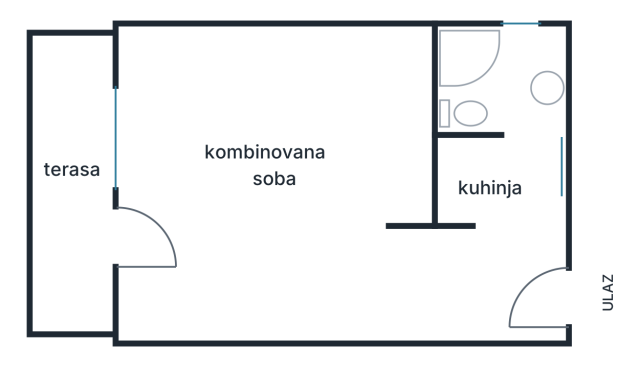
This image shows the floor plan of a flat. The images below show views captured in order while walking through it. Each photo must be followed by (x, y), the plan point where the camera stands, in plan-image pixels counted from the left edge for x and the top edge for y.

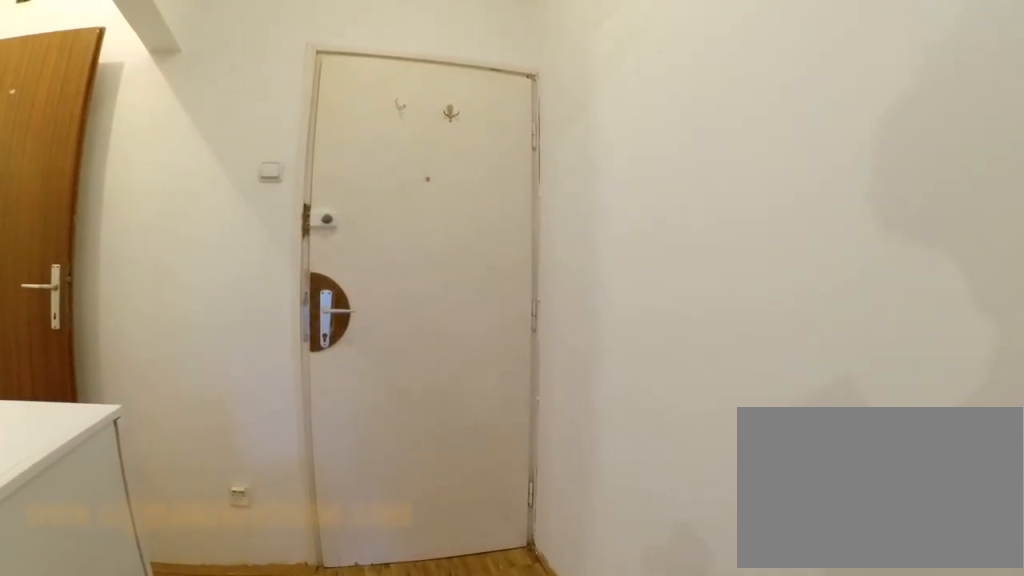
(424, 274)
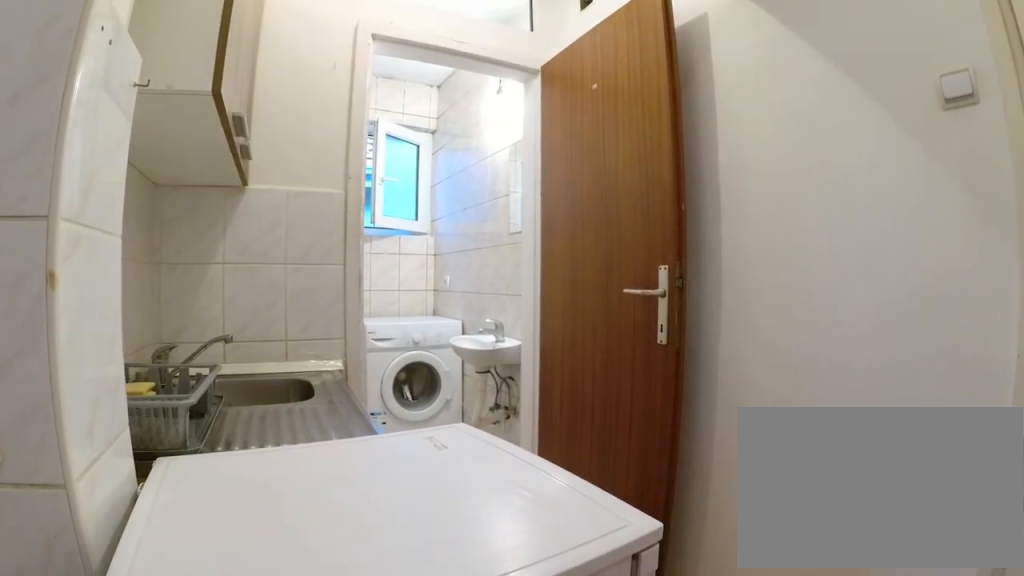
(481, 274)
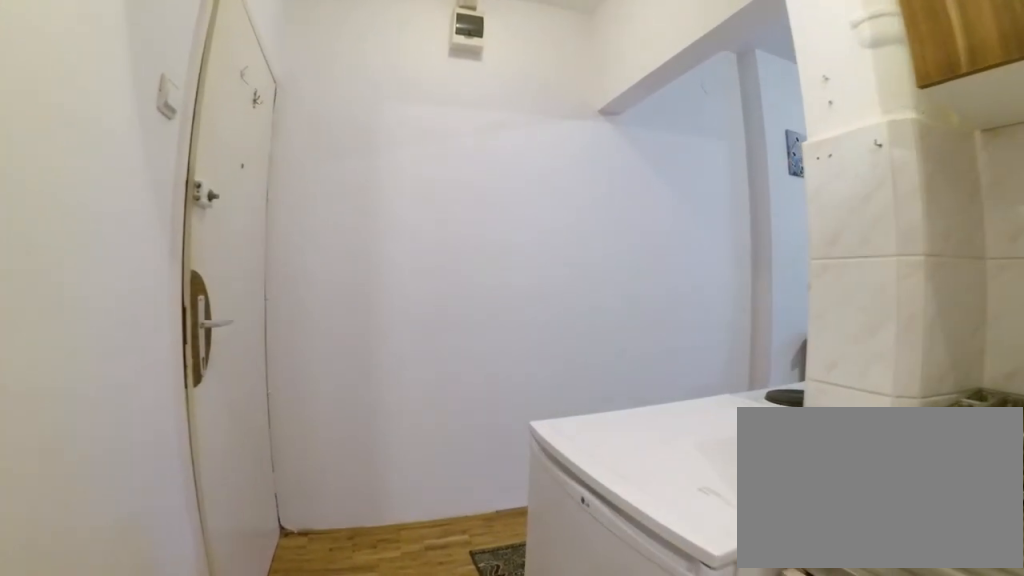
(526, 167)
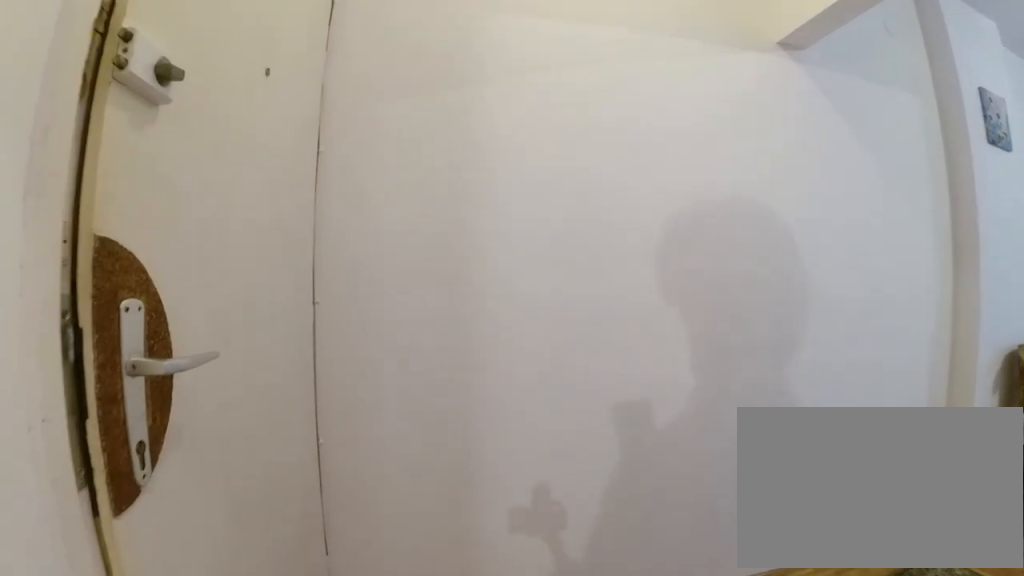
(529, 237)
